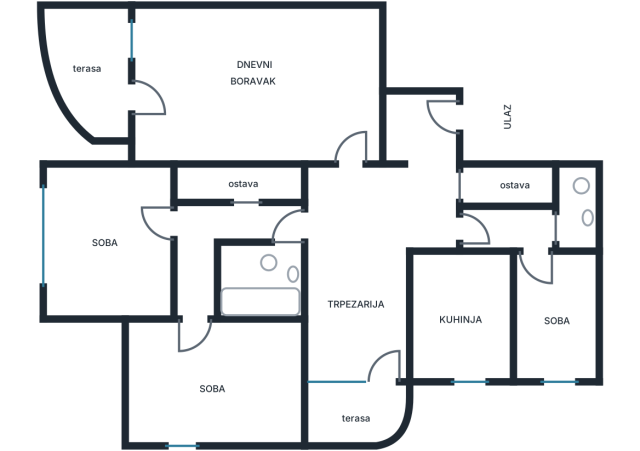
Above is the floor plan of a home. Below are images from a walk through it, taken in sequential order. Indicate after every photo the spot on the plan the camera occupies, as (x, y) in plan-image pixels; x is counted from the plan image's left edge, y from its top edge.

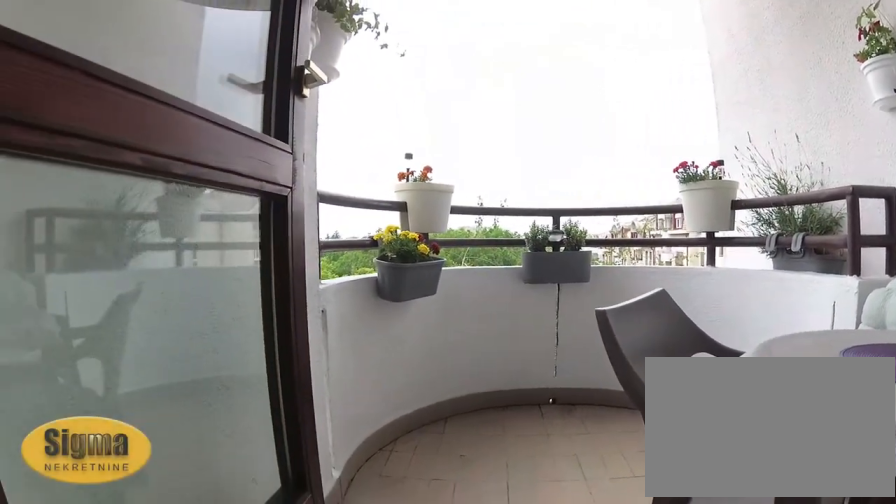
(370, 348)
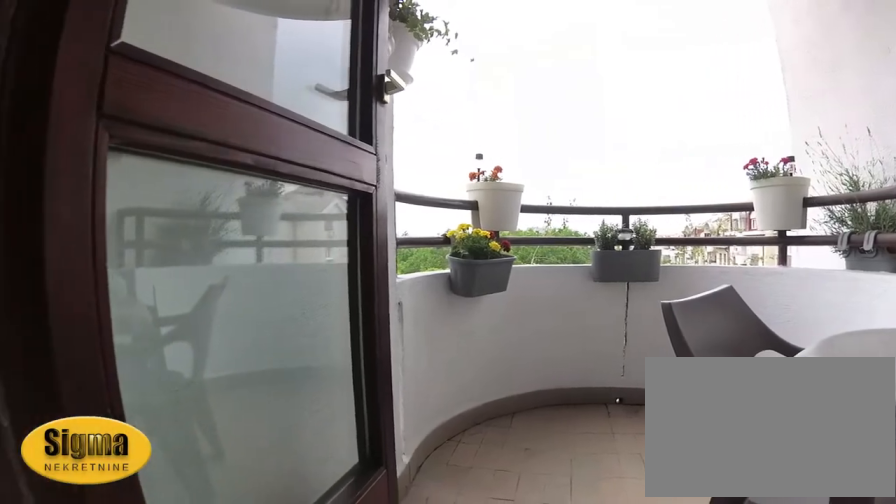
(371, 343)
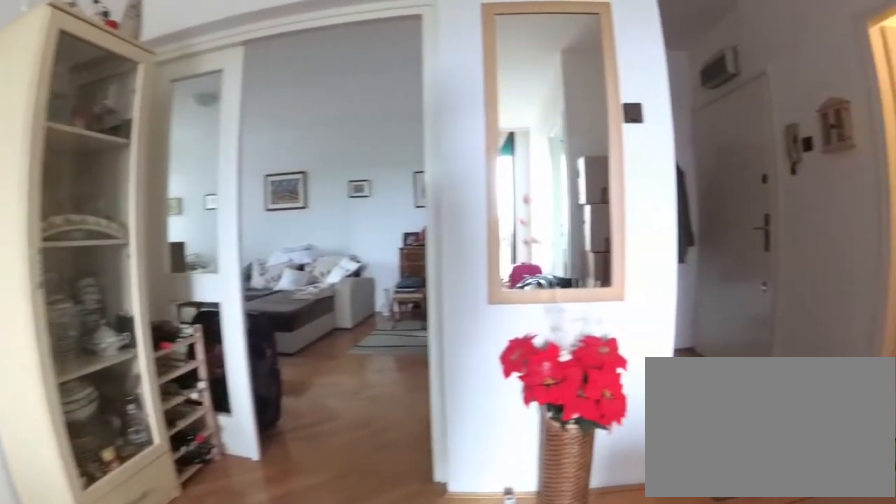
(359, 277)
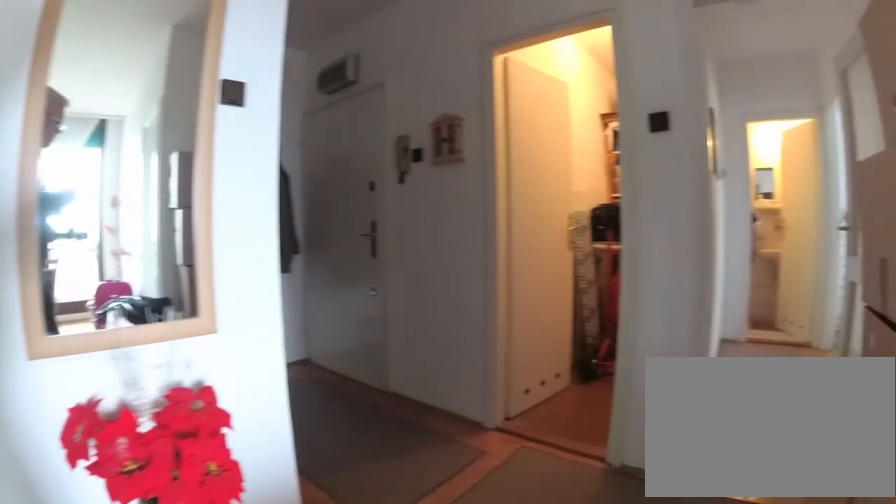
(347, 246)
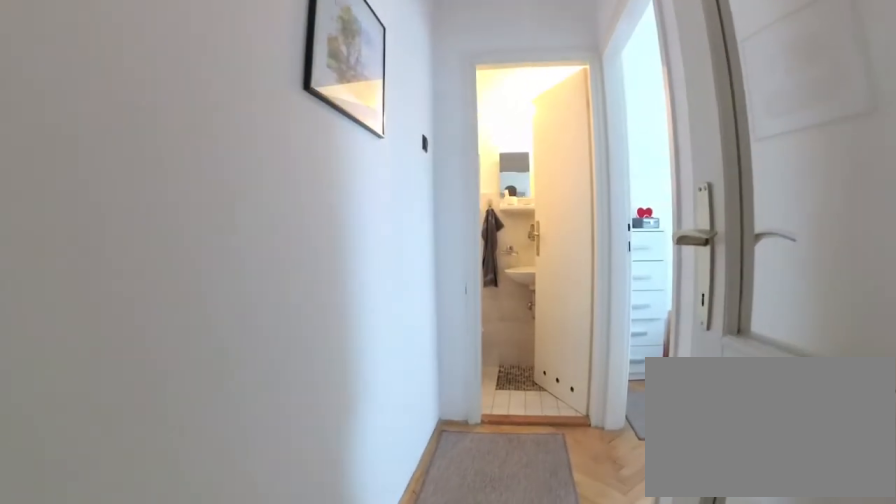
(442, 231)
